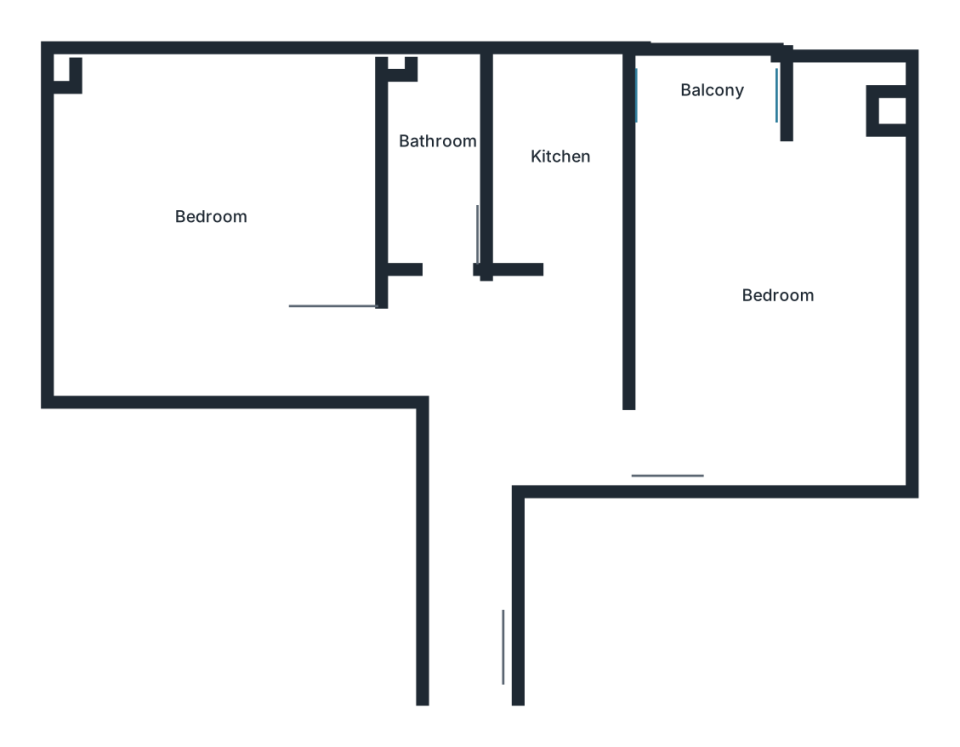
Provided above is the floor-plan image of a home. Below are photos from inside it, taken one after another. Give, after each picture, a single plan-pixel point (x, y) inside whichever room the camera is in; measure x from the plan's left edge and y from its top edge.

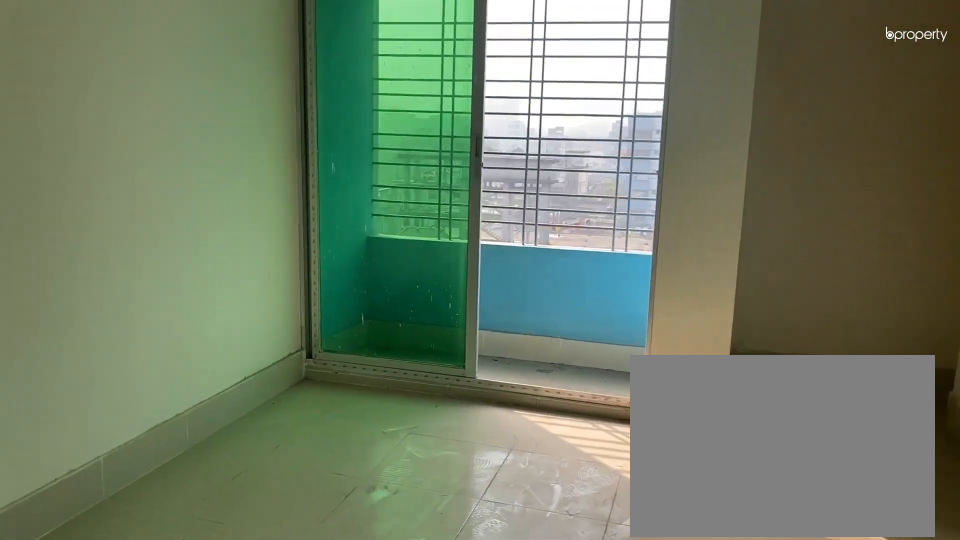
(773, 283)
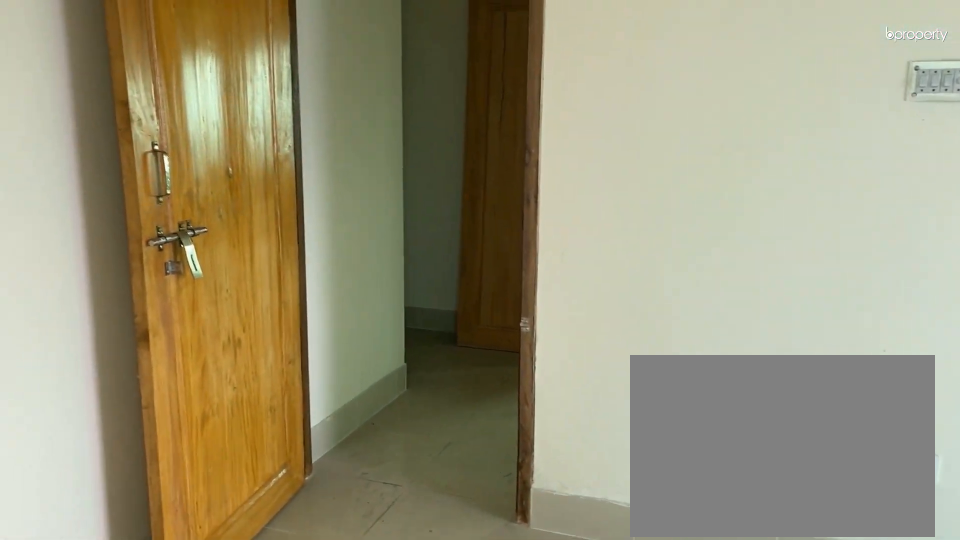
(773, 283)
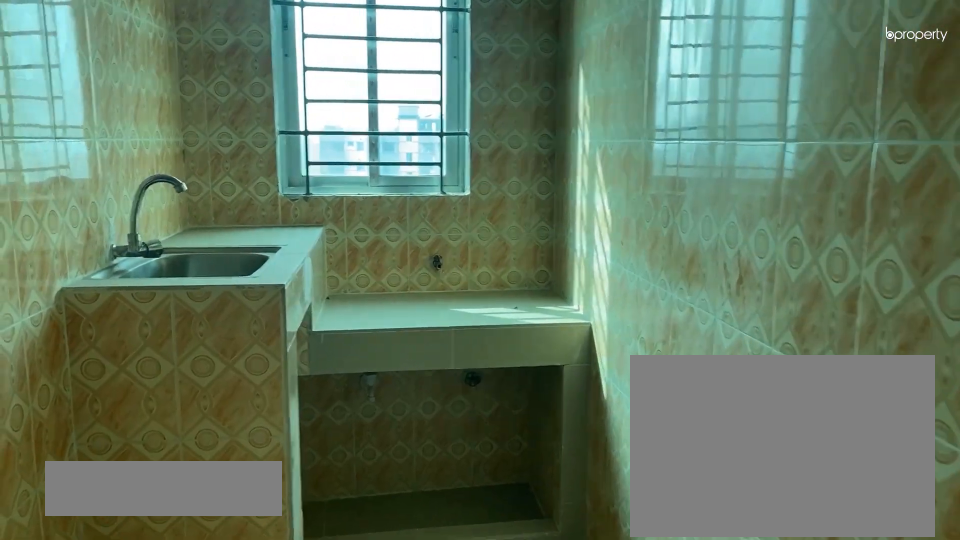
(541, 176)
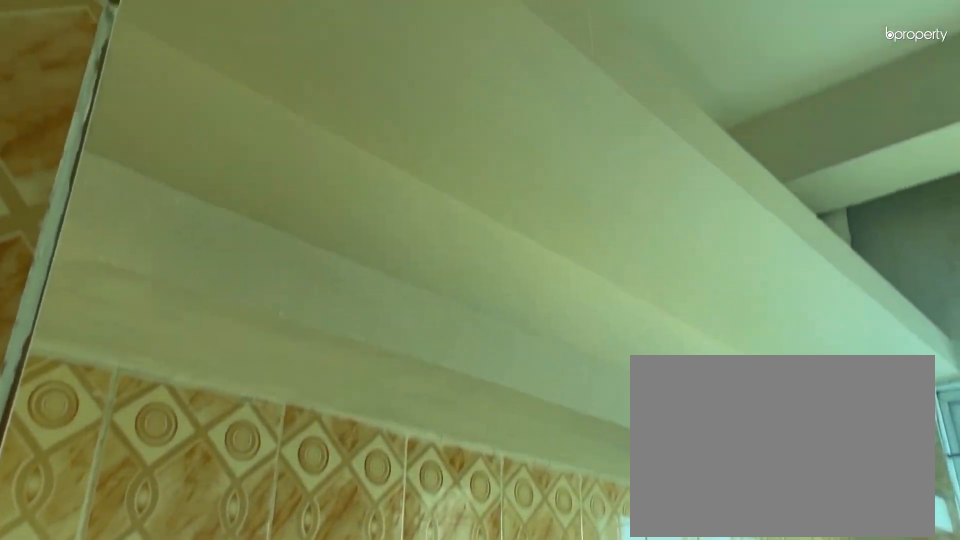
(541, 176)
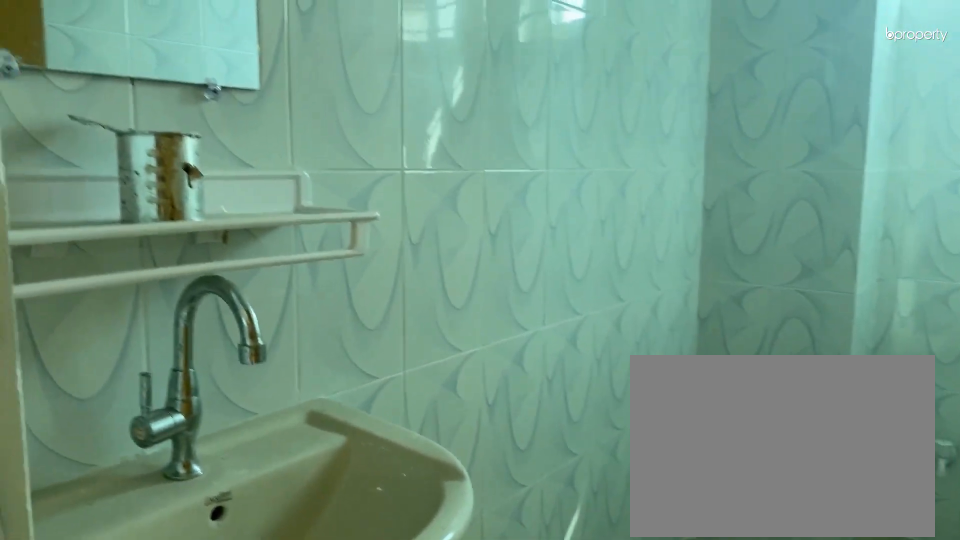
(429, 160)
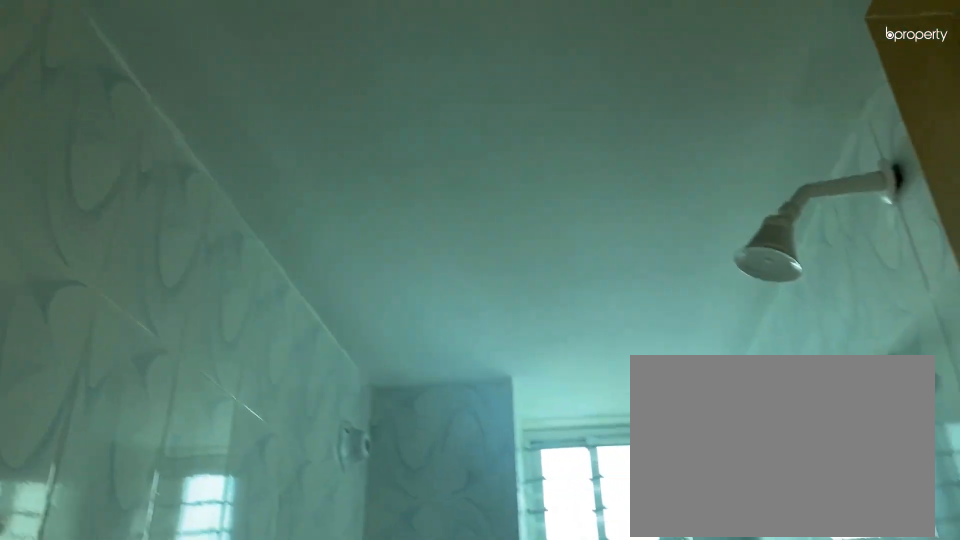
(429, 160)
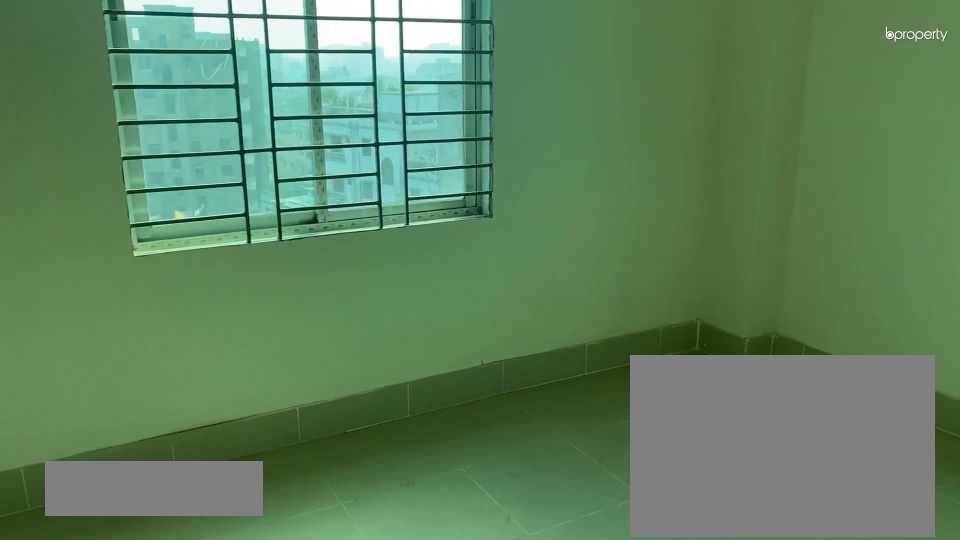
(211, 207)
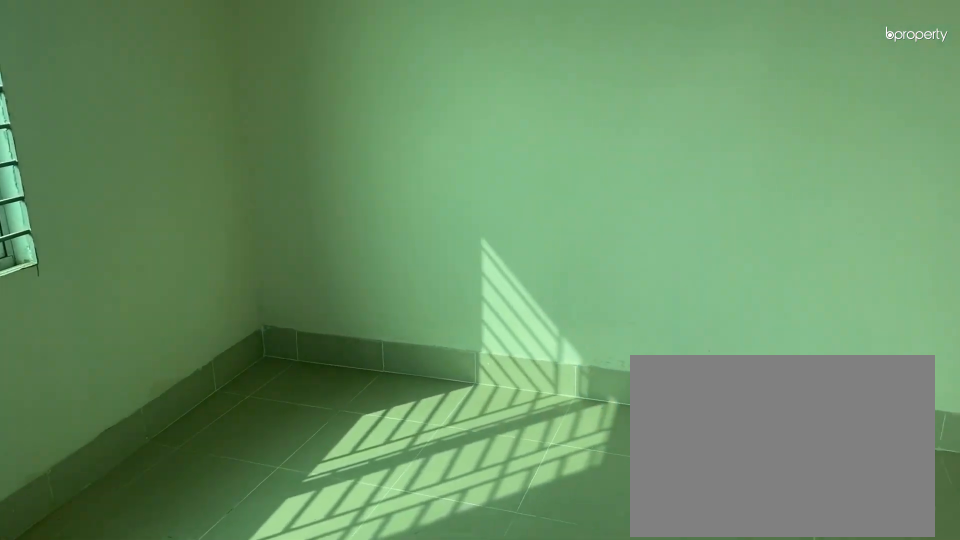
(211, 207)
